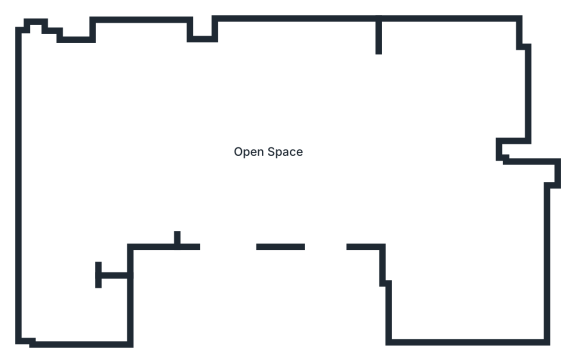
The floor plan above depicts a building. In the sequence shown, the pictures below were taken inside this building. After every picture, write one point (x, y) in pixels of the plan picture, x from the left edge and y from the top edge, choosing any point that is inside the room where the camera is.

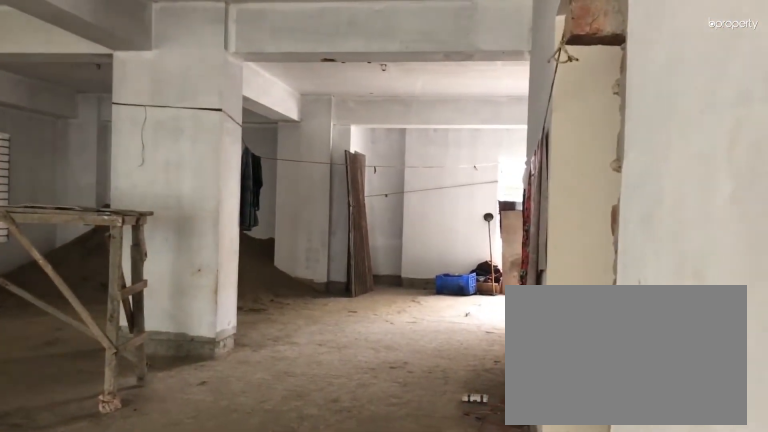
(268, 153)
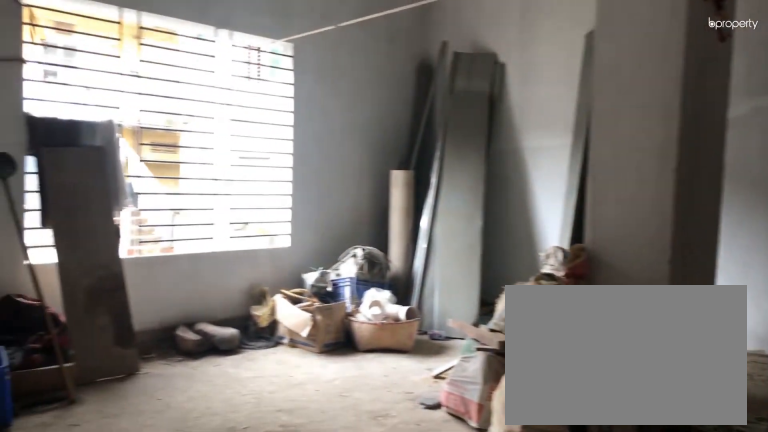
(418, 132)
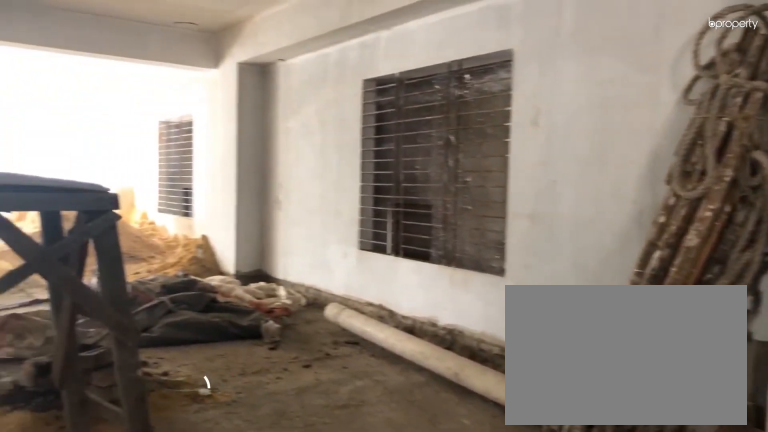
(418, 132)
